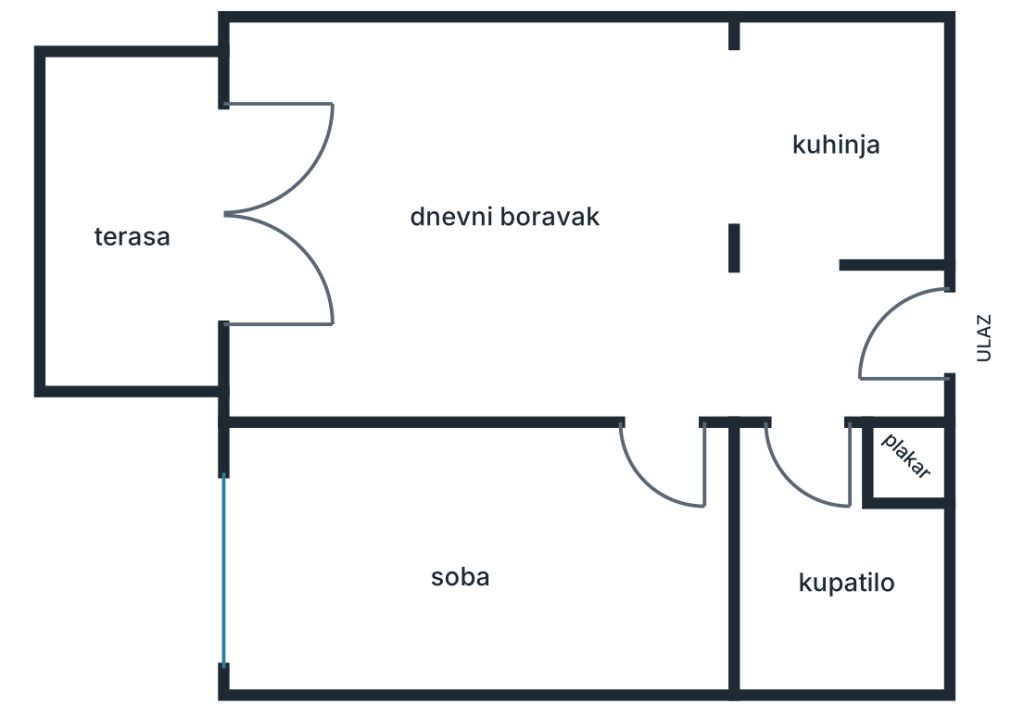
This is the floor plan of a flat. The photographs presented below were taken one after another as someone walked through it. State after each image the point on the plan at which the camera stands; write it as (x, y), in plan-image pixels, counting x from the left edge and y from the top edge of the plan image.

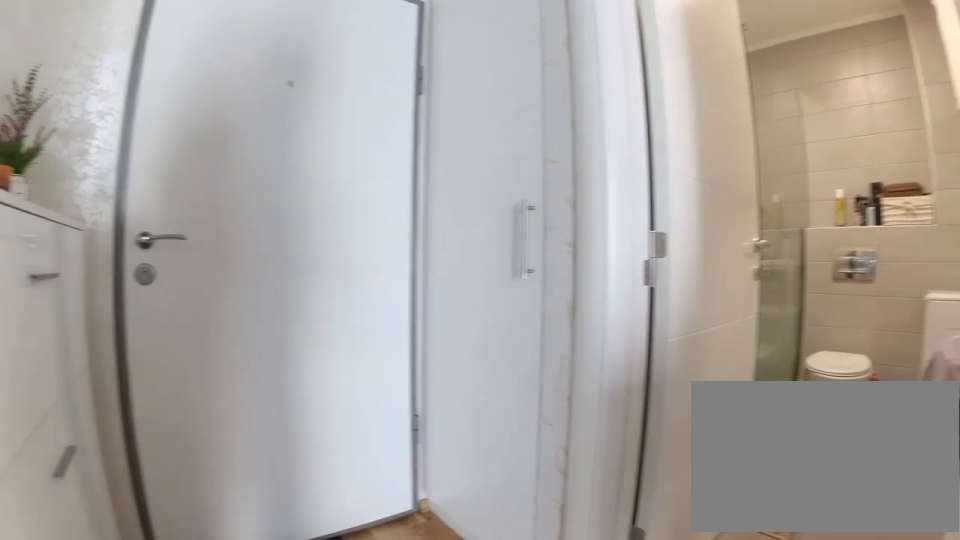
(778, 257)
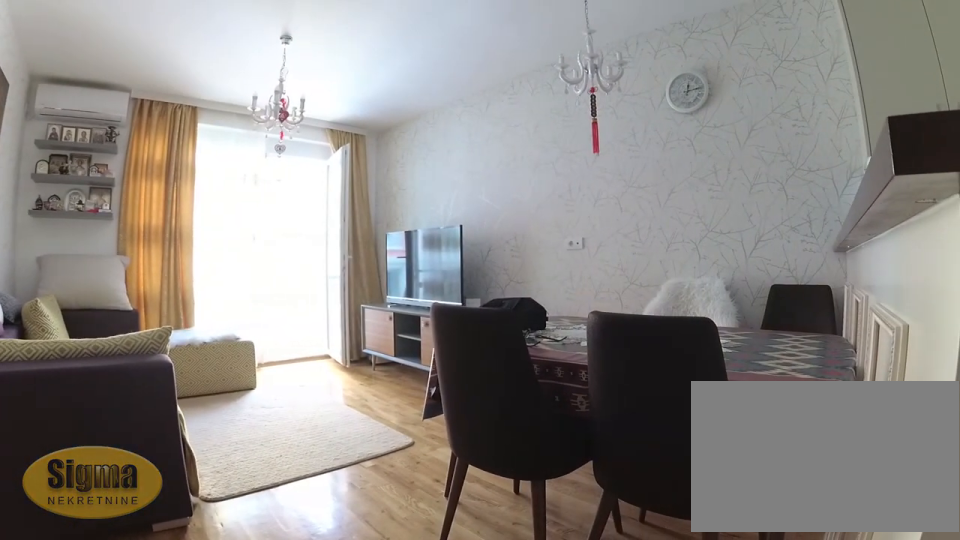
(765, 315)
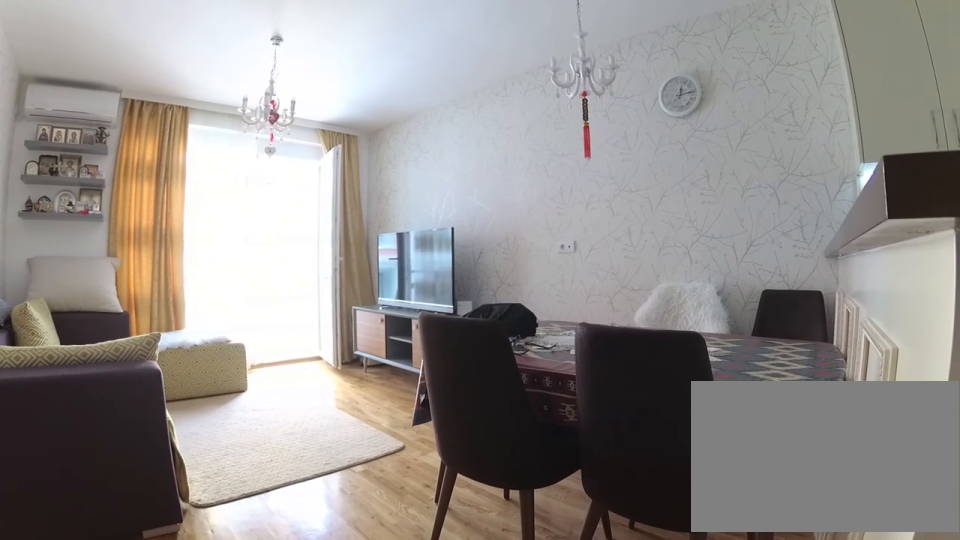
(761, 313)
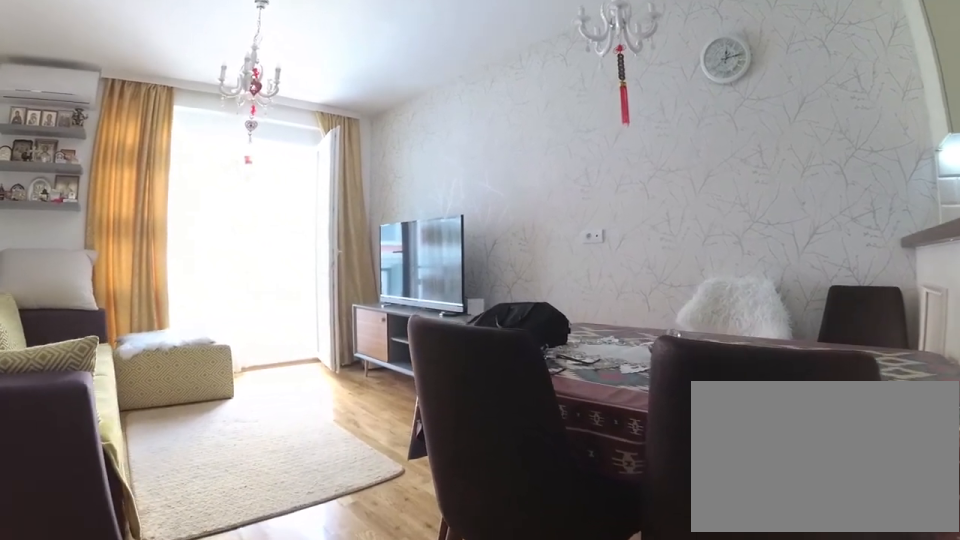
(725, 294)
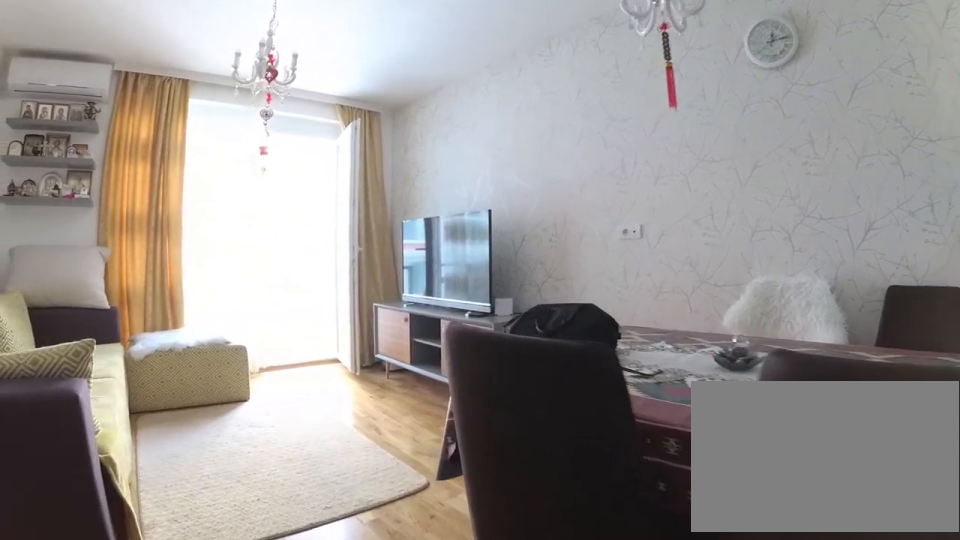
(713, 288)
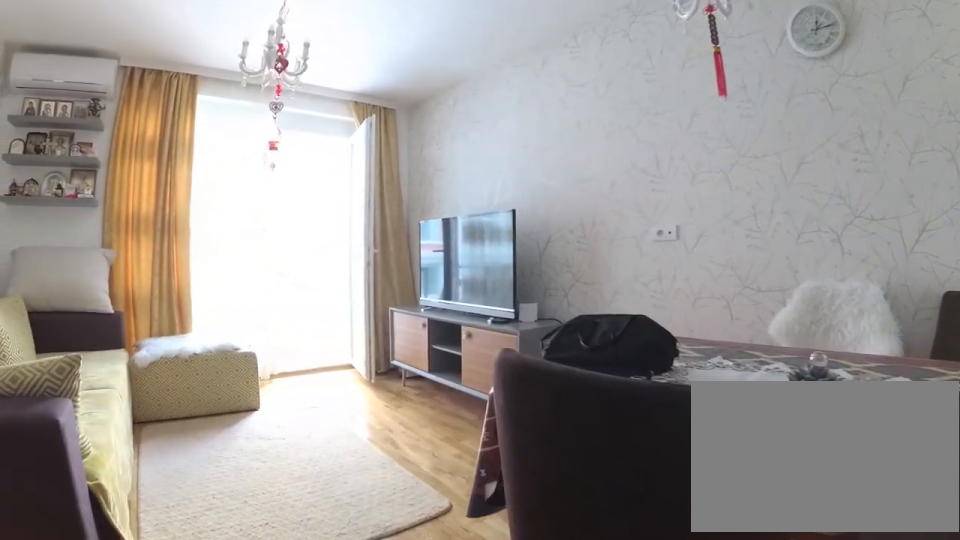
(701, 280)
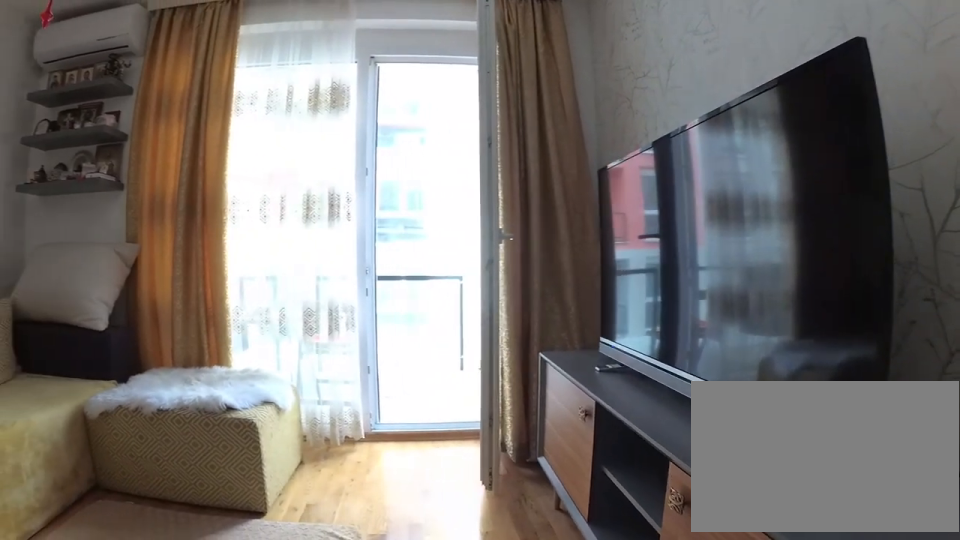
(575, 142)
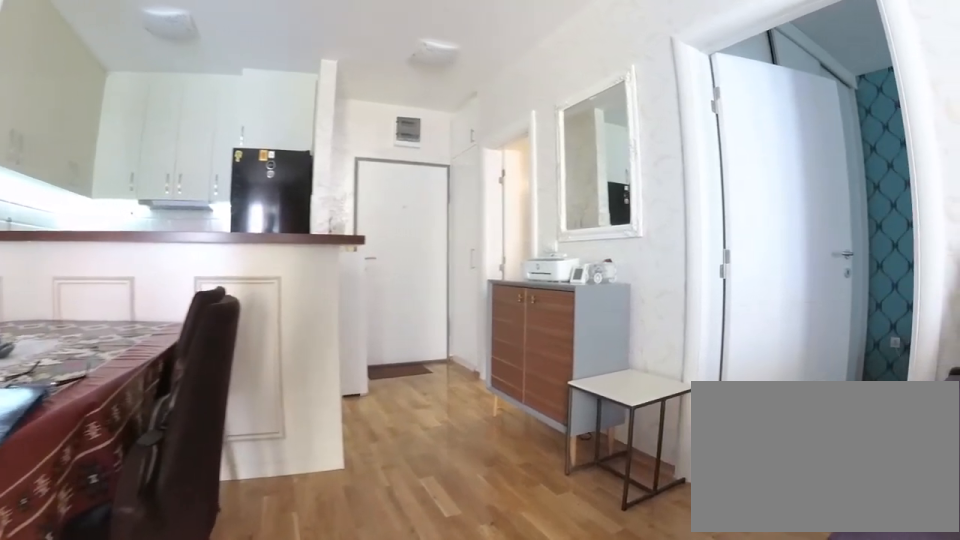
(468, 250)
